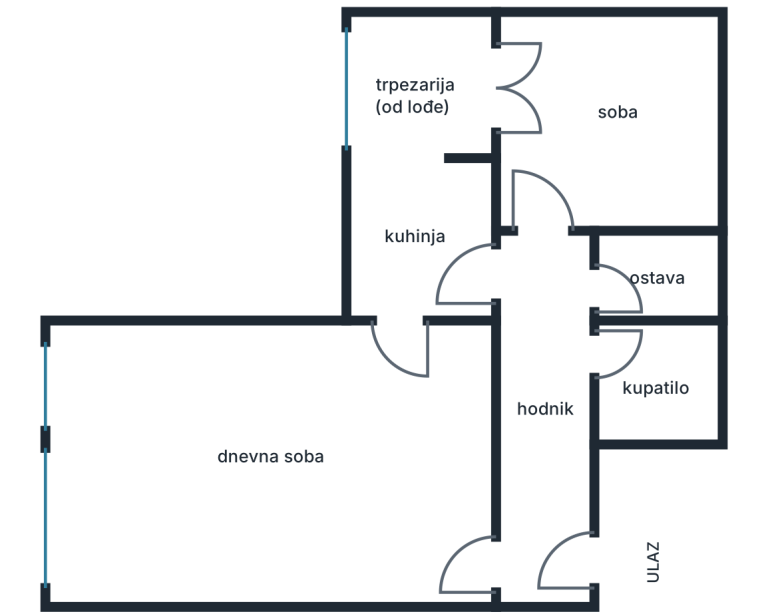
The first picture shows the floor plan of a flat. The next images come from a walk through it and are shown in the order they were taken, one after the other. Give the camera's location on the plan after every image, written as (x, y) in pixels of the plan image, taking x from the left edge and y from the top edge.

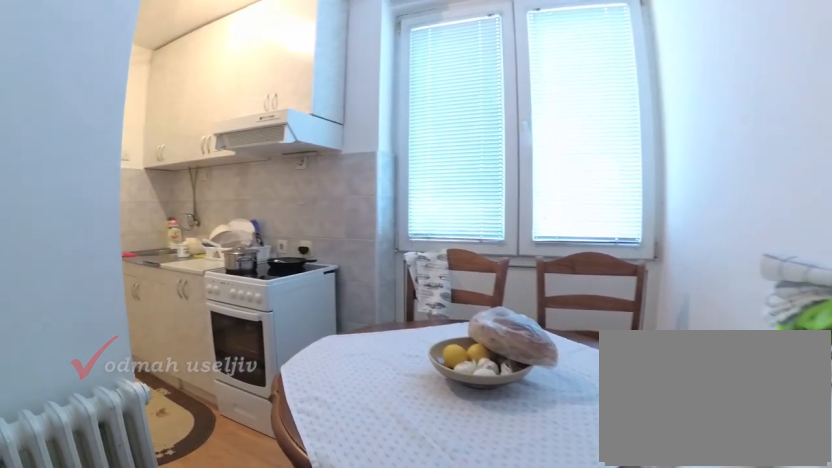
(492, 102)
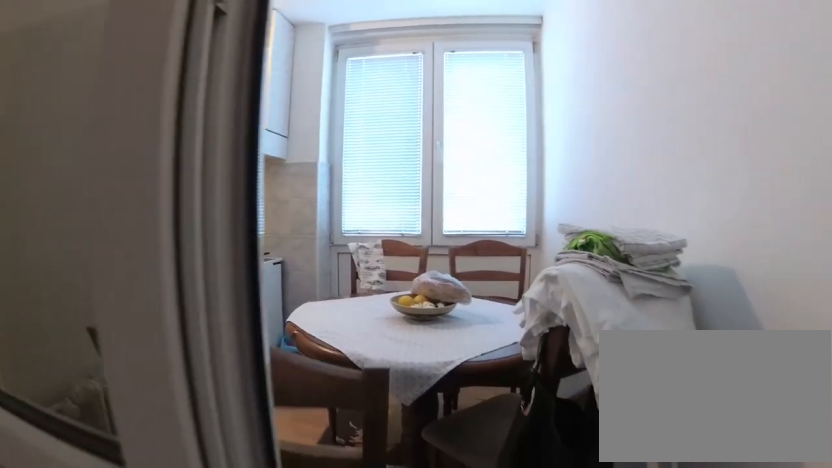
(523, 103)
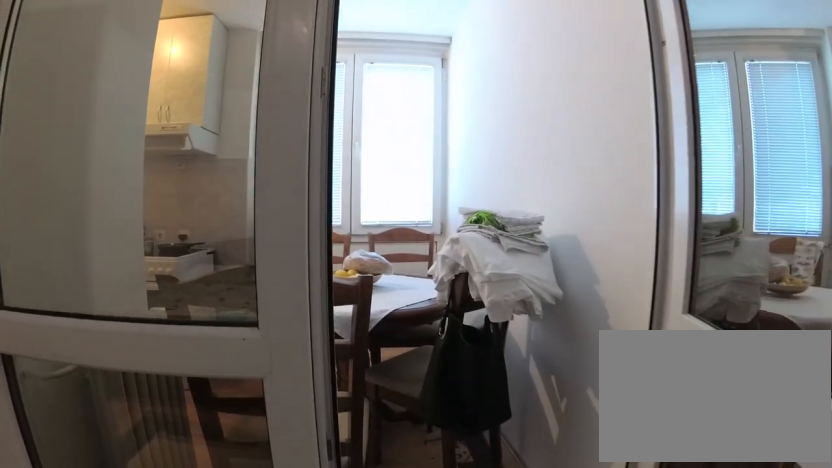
(558, 103)
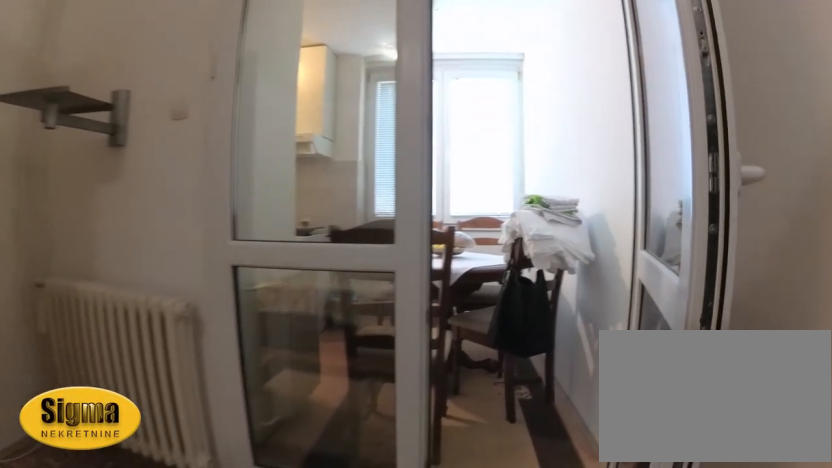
(563, 83)
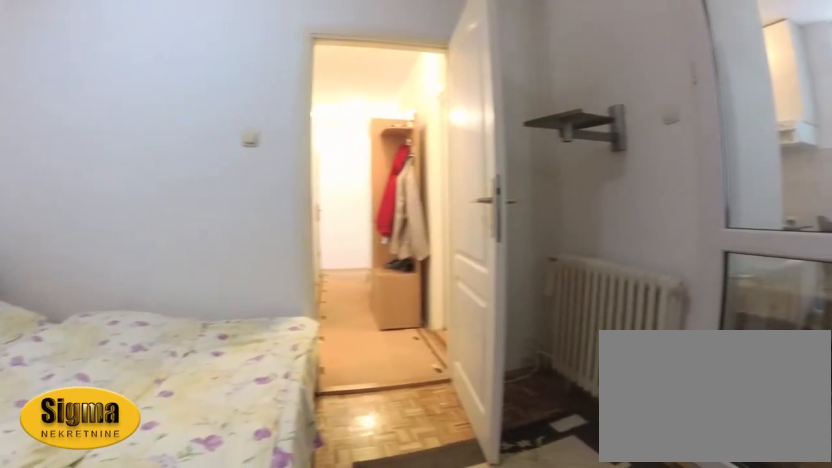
(539, 67)
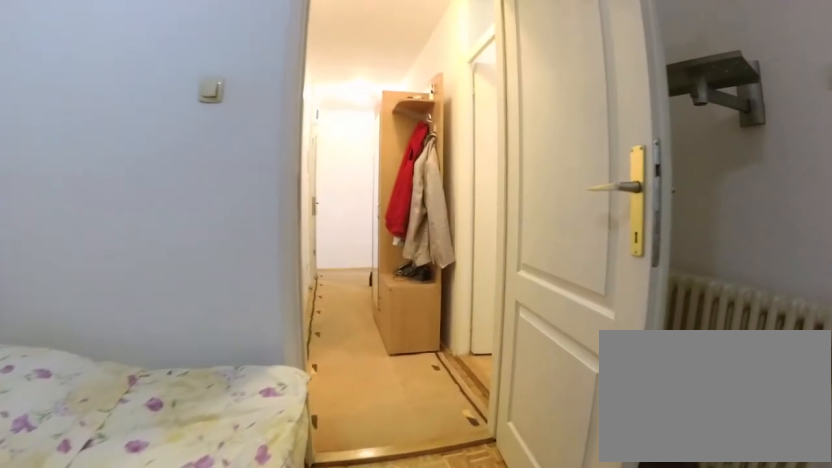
(535, 113)
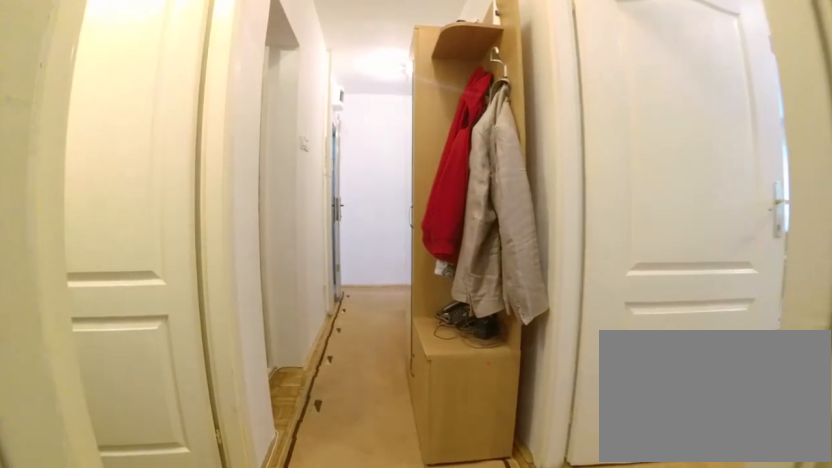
(535, 191)
